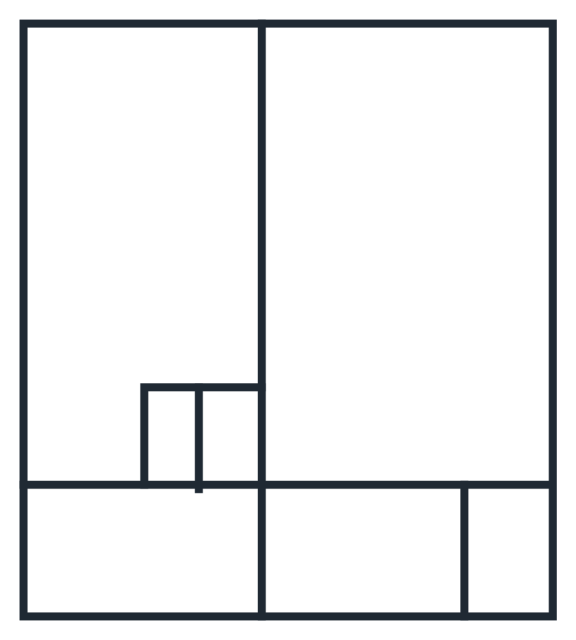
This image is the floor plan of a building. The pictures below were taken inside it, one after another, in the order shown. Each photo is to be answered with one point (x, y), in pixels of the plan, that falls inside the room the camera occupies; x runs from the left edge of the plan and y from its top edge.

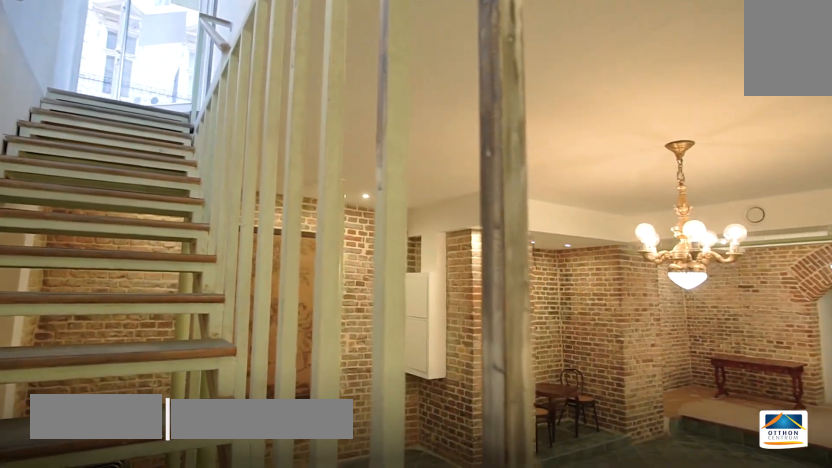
(418, 265)
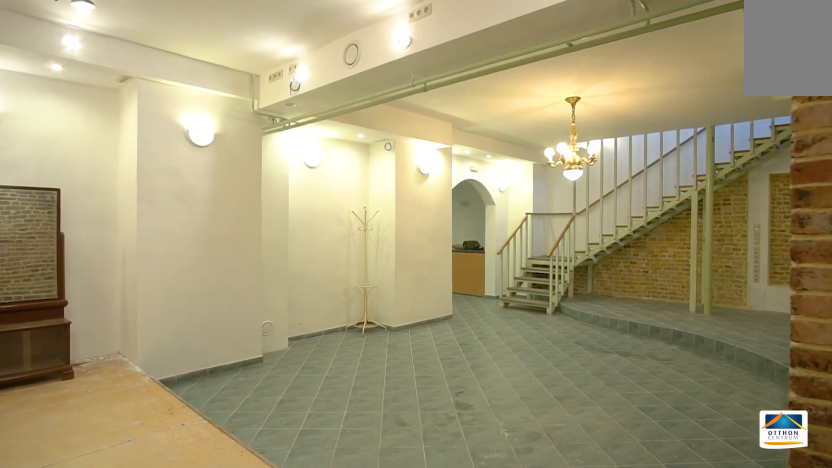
(419, 263)
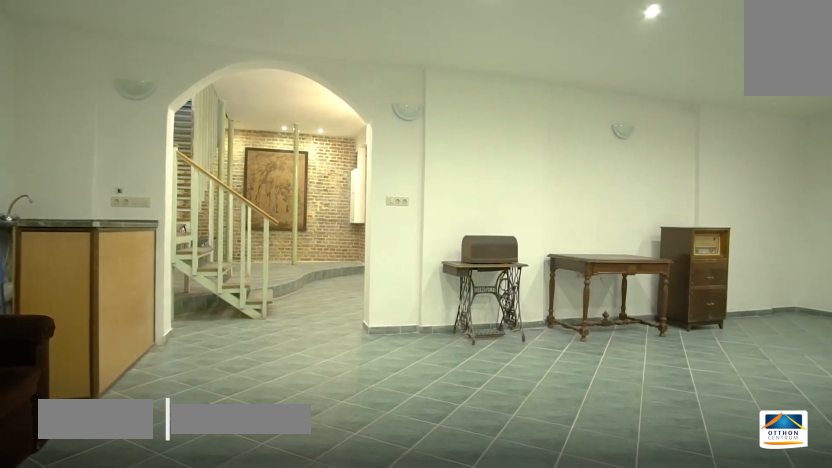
(140, 241)
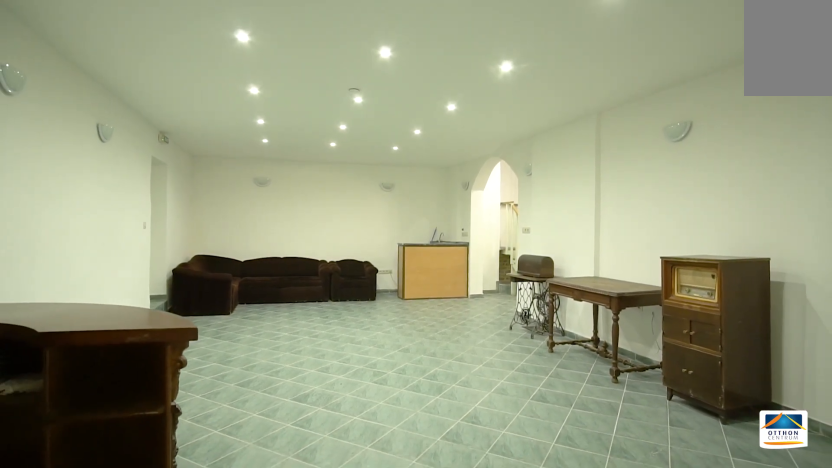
(142, 243)
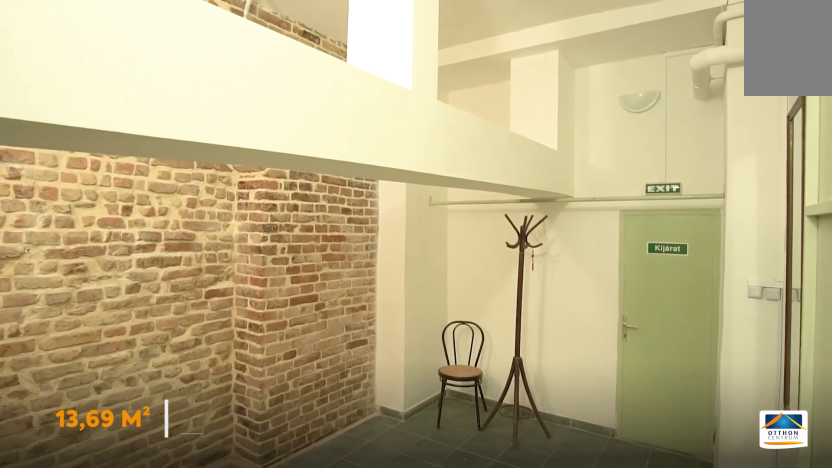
(356, 552)
